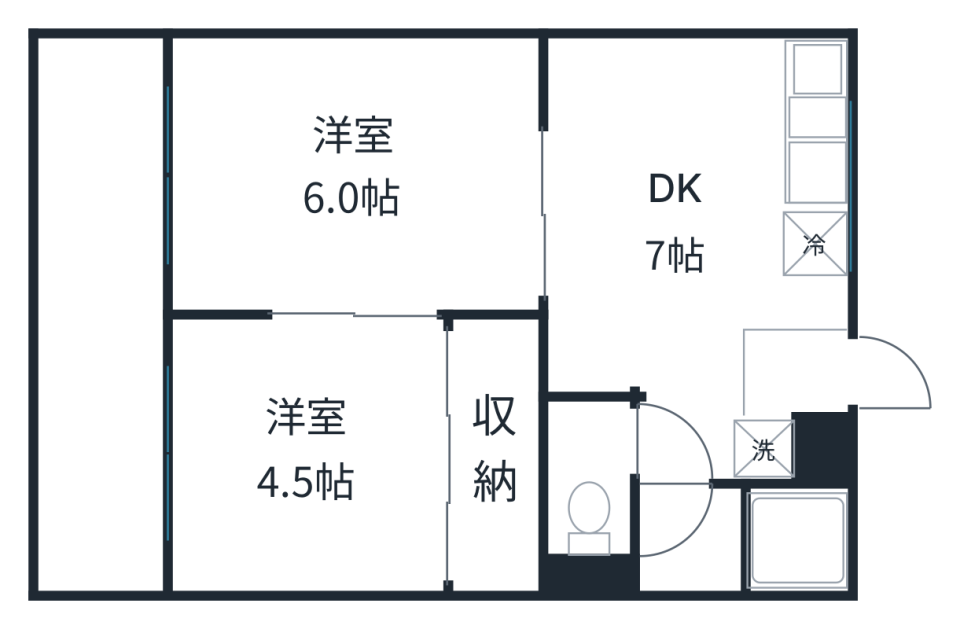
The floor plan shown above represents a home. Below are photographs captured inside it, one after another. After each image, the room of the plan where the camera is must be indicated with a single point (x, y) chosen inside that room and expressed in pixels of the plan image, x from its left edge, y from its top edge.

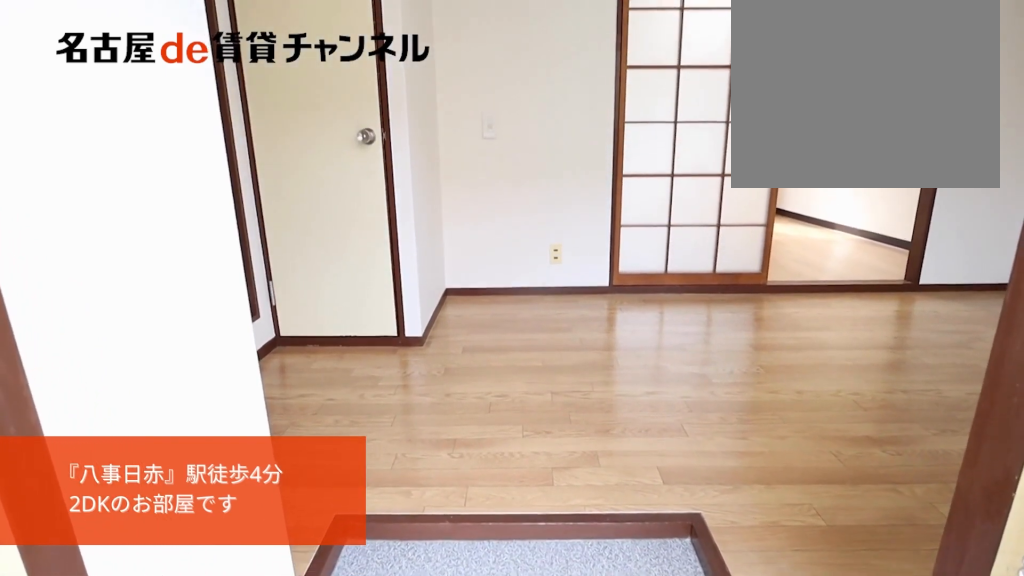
(798, 378)
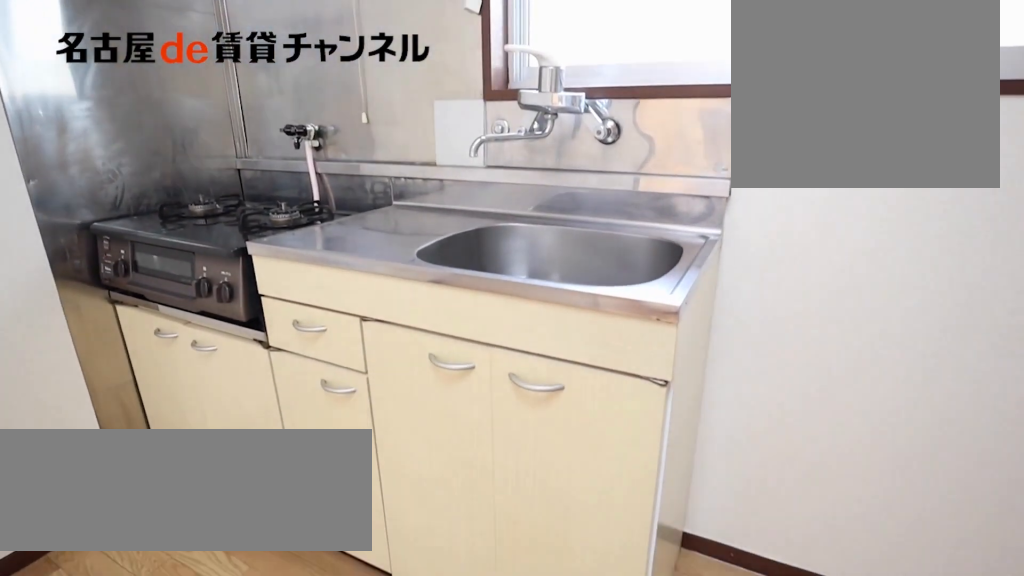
(812, 161)
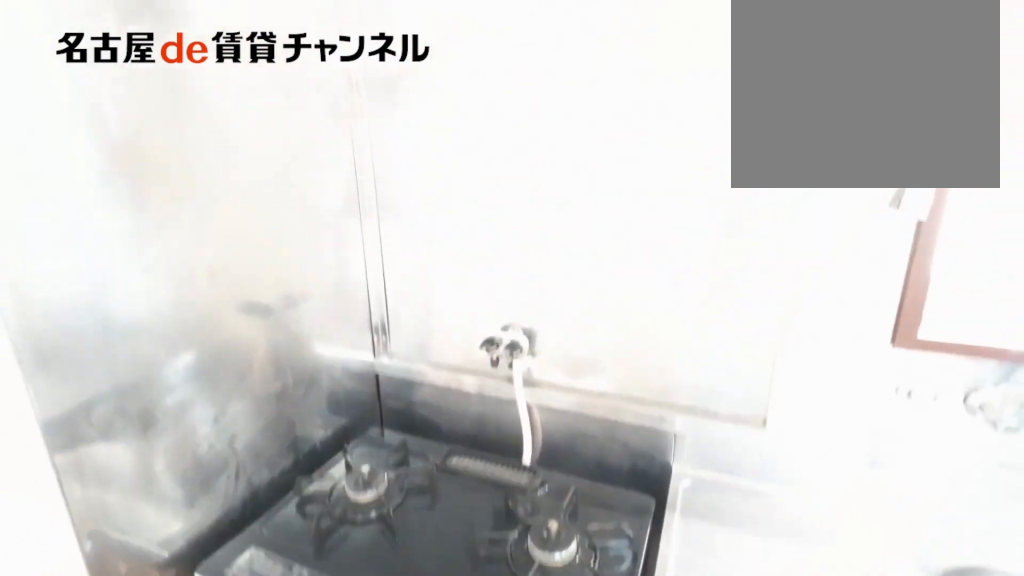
(812, 161)
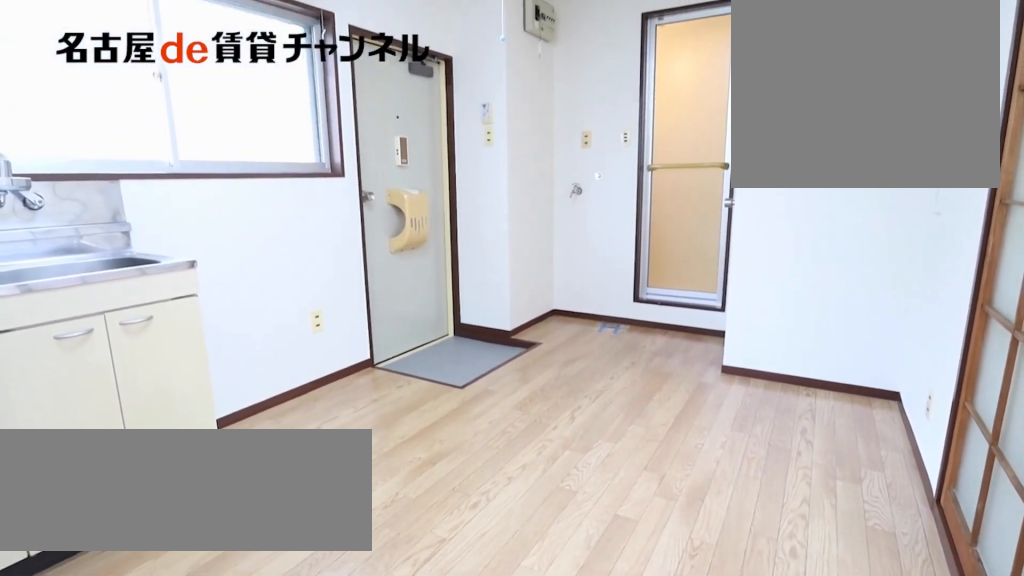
(711, 252)
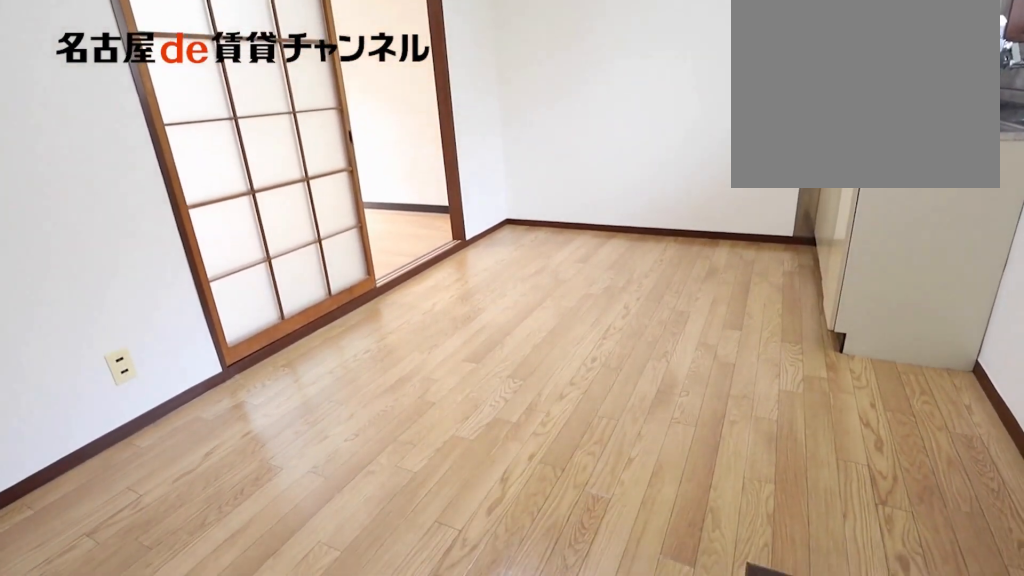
(711, 252)
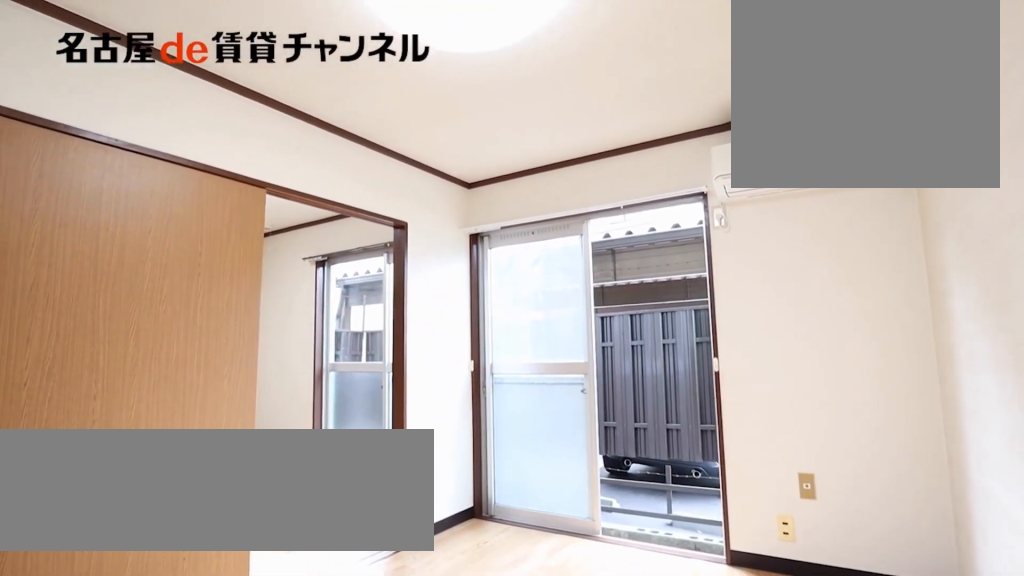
(355, 176)
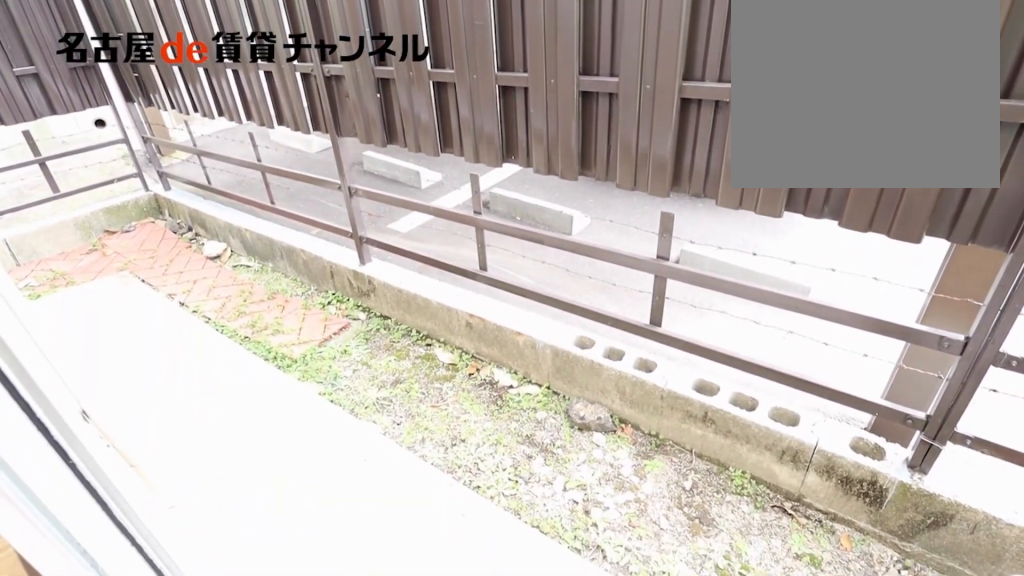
(112, 317)
